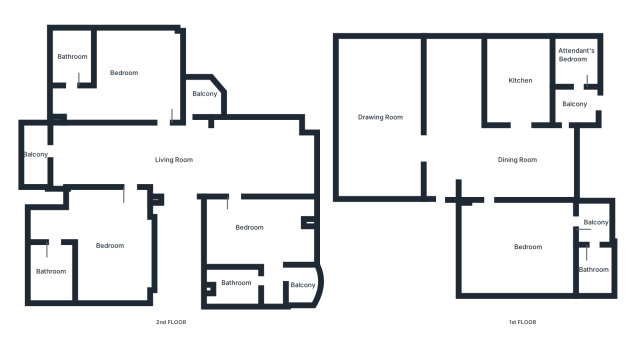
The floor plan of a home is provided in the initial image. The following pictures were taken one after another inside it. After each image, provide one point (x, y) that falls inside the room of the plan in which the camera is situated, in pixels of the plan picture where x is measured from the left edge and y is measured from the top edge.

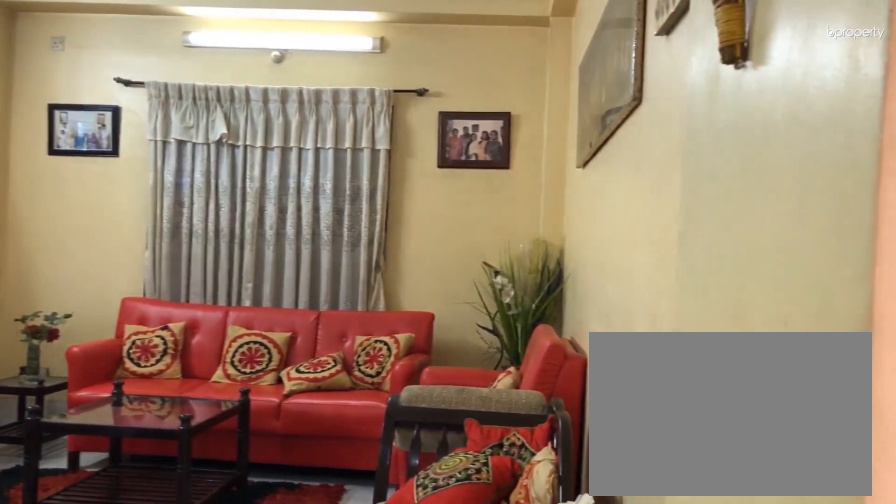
(376, 116)
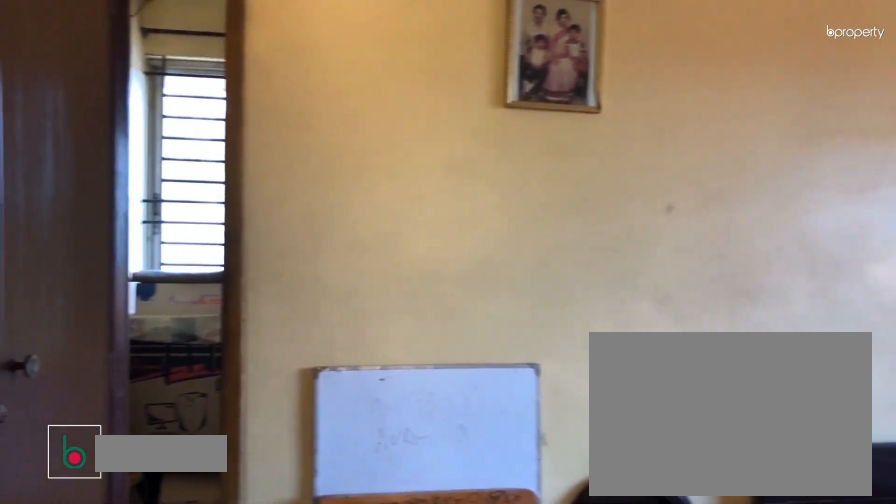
(518, 247)
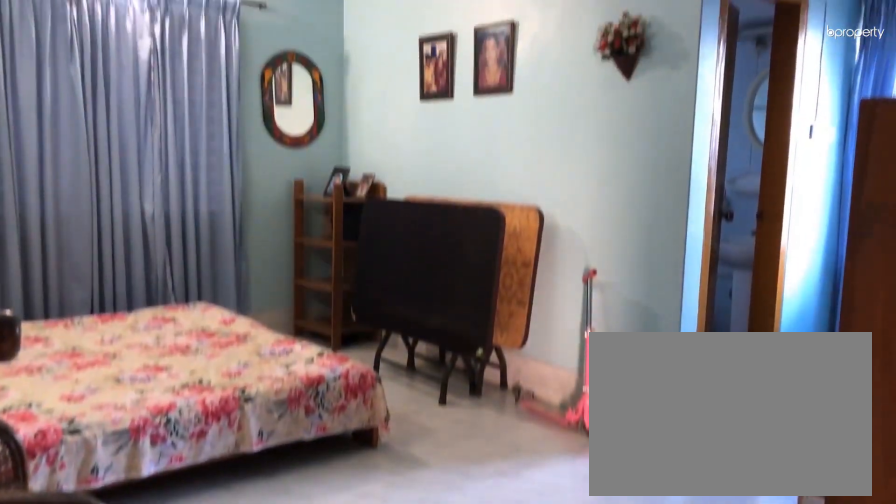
(113, 249)
